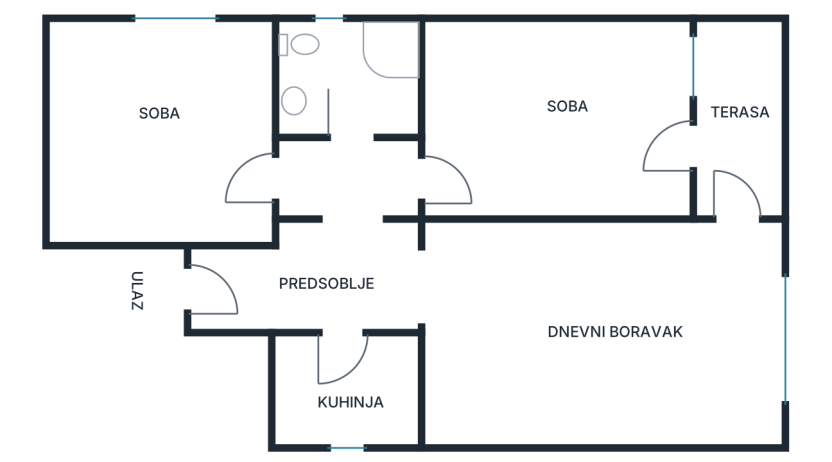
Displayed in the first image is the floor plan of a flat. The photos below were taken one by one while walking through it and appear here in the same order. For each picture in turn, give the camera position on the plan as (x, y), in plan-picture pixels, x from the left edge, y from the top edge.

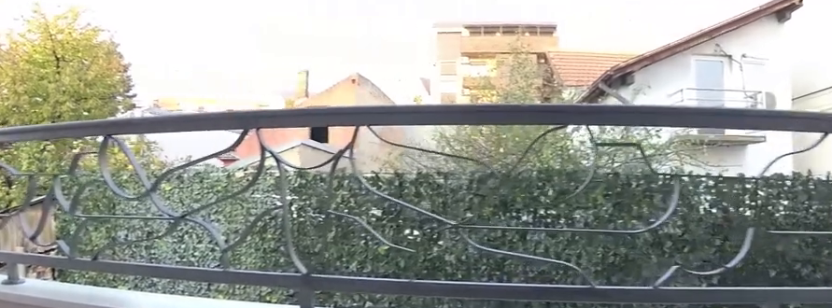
(695, 157)
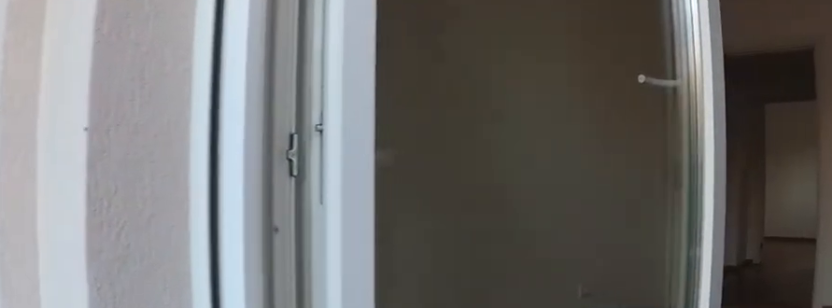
(739, 132)
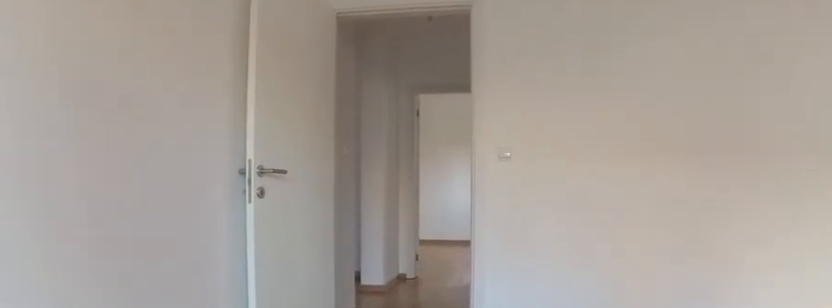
(710, 151)
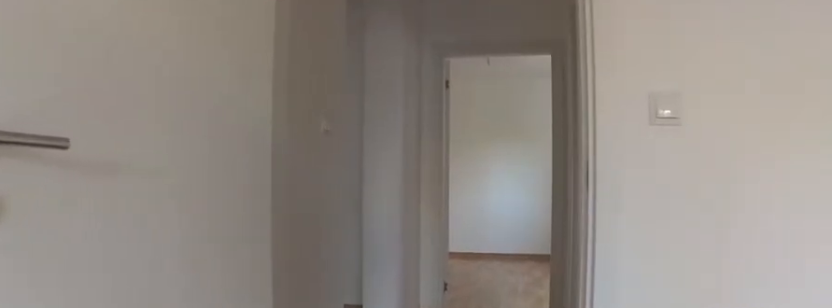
(598, 159)
